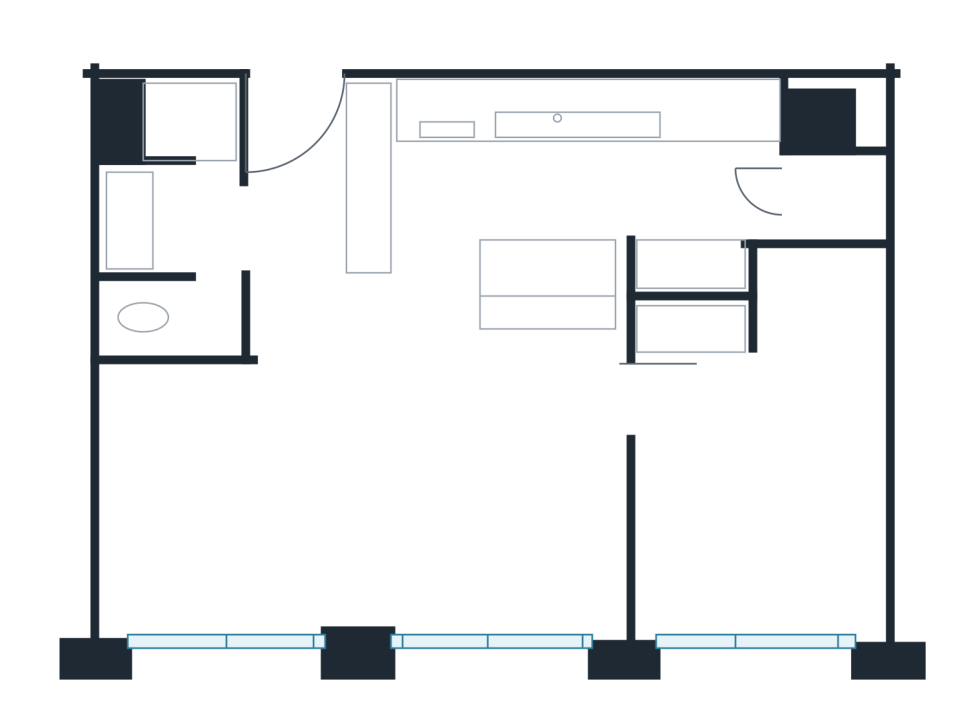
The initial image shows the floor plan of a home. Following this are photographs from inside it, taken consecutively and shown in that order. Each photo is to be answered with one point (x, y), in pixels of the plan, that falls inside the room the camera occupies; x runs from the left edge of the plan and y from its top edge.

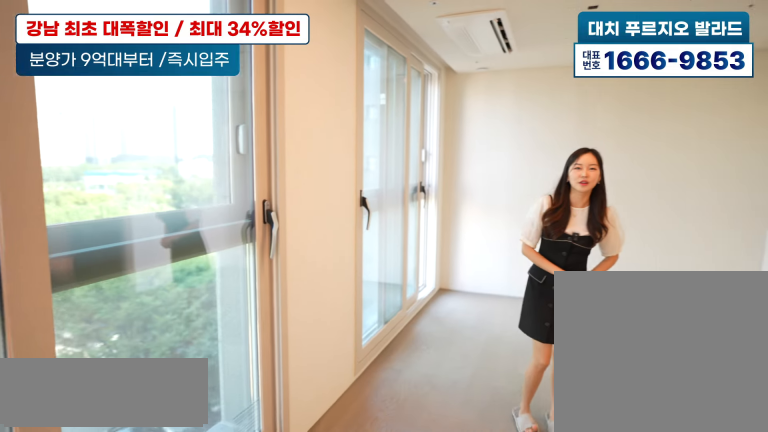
(325, 462)
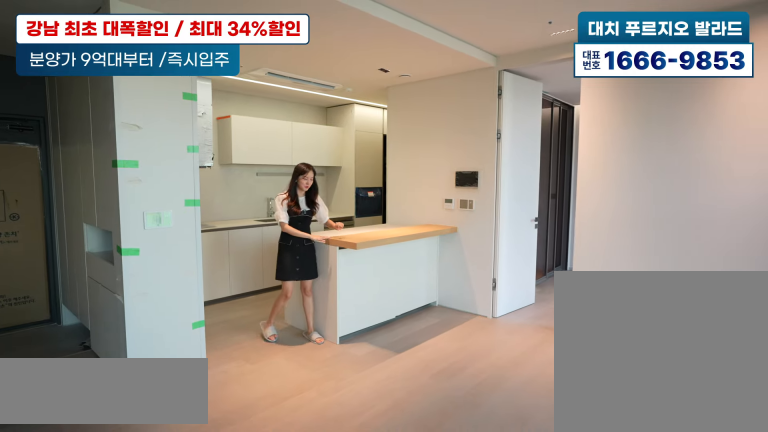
(610, 176)
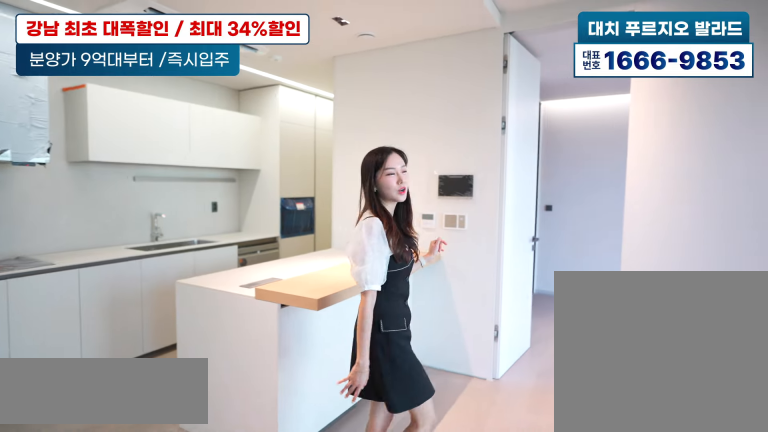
(610, 175)
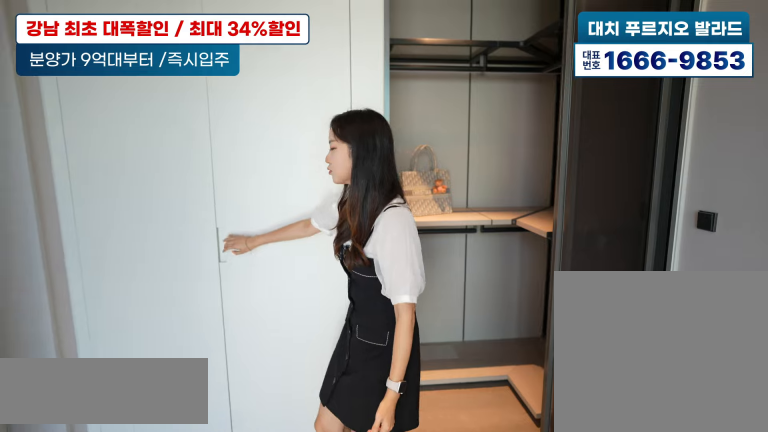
(749, 483)
